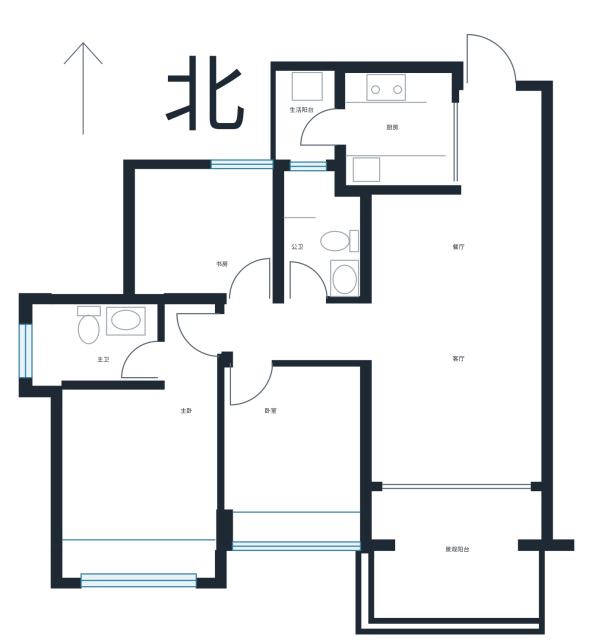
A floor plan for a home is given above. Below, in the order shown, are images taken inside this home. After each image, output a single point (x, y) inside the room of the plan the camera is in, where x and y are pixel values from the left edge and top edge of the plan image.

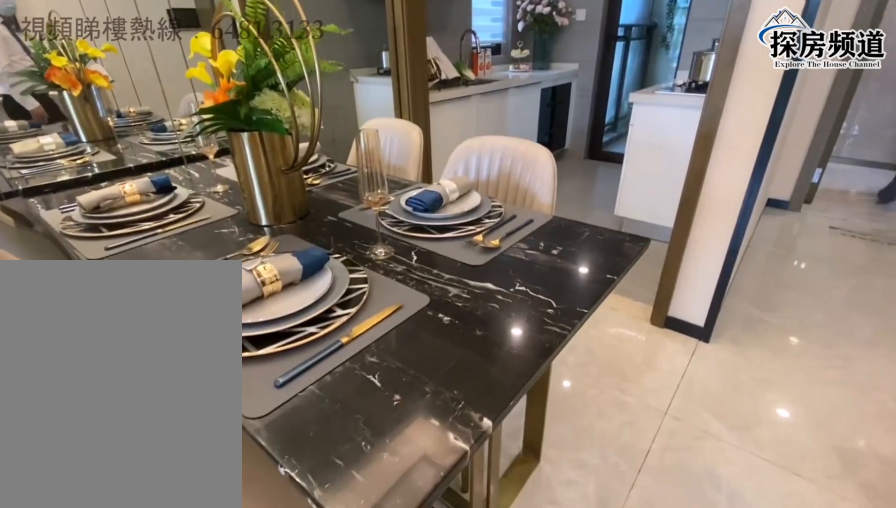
(417, 259)
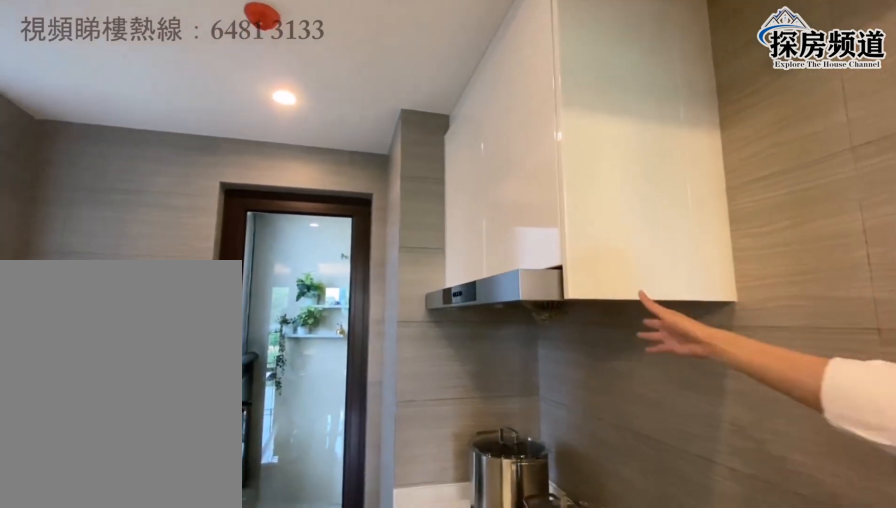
(414, 141)
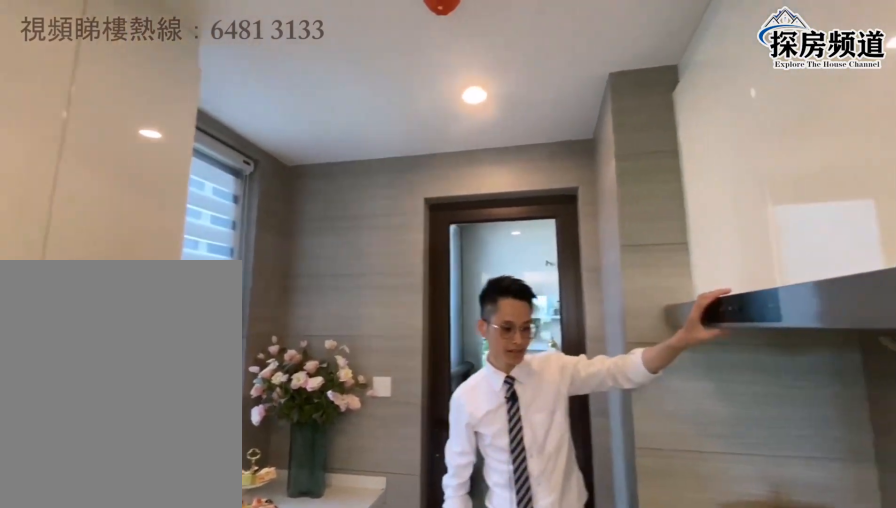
(413, 146)
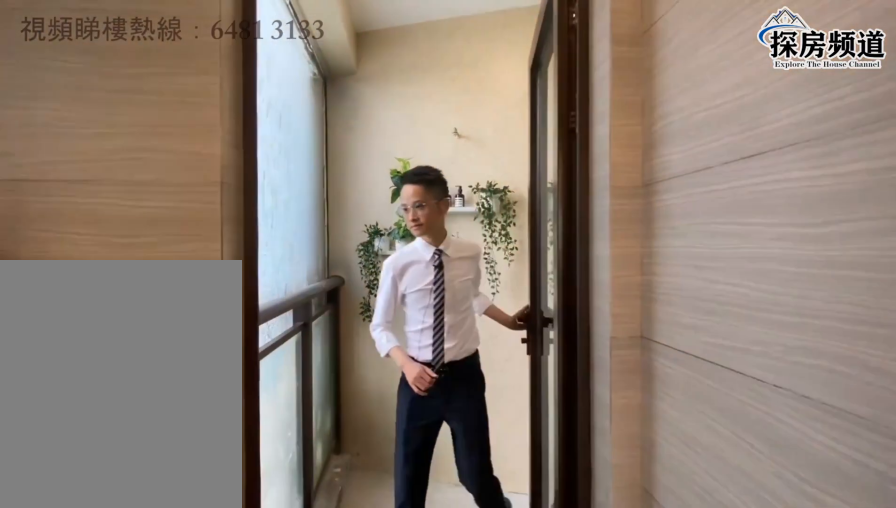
(312, 121)
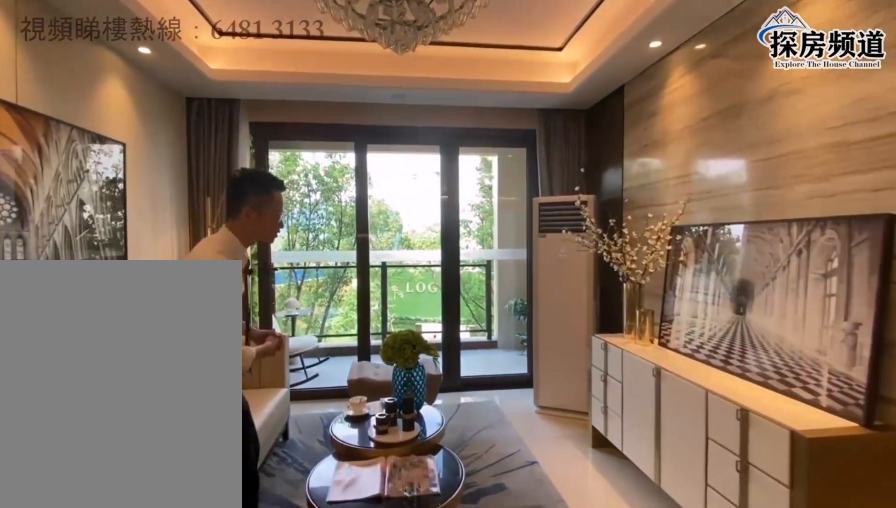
(455, 388)
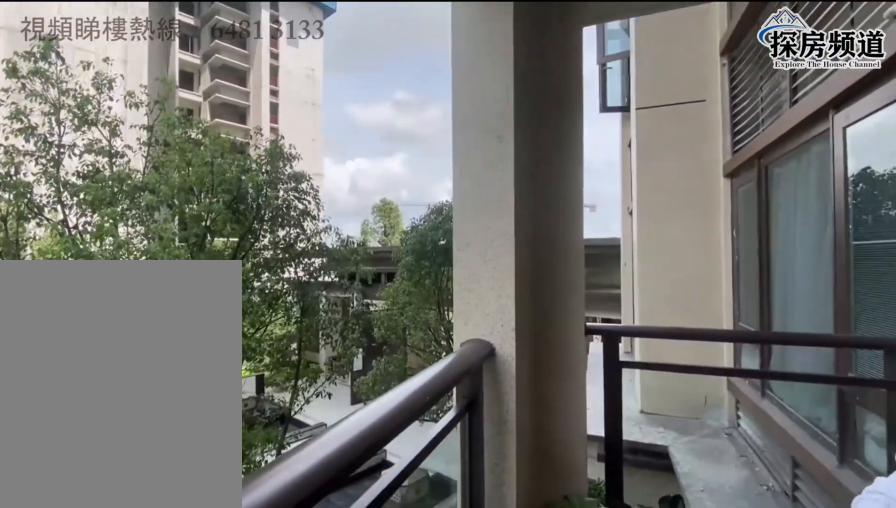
(455, 547)
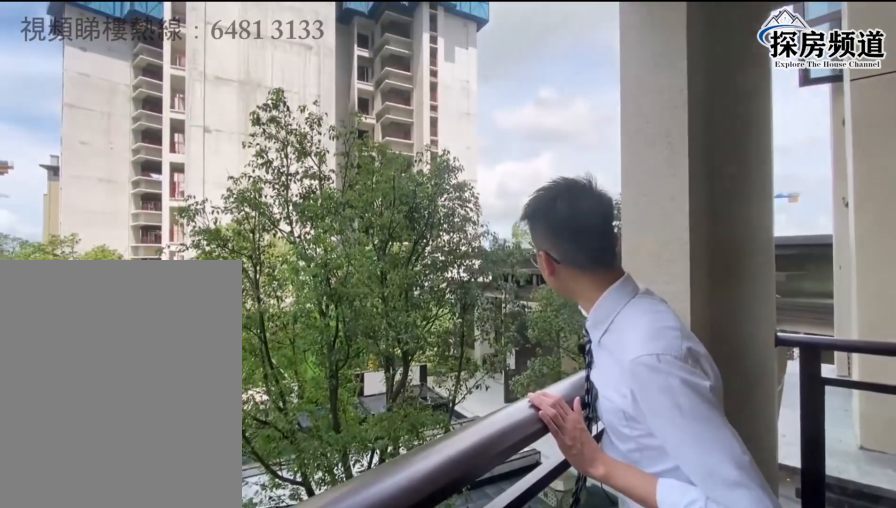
(454, 550)
